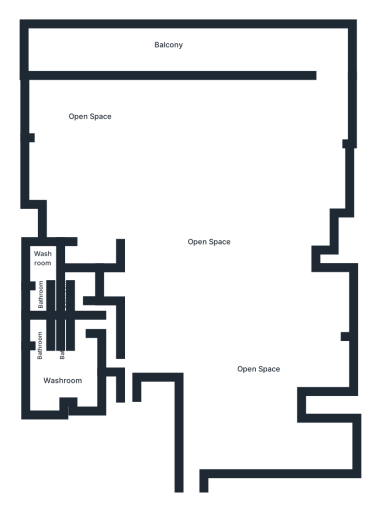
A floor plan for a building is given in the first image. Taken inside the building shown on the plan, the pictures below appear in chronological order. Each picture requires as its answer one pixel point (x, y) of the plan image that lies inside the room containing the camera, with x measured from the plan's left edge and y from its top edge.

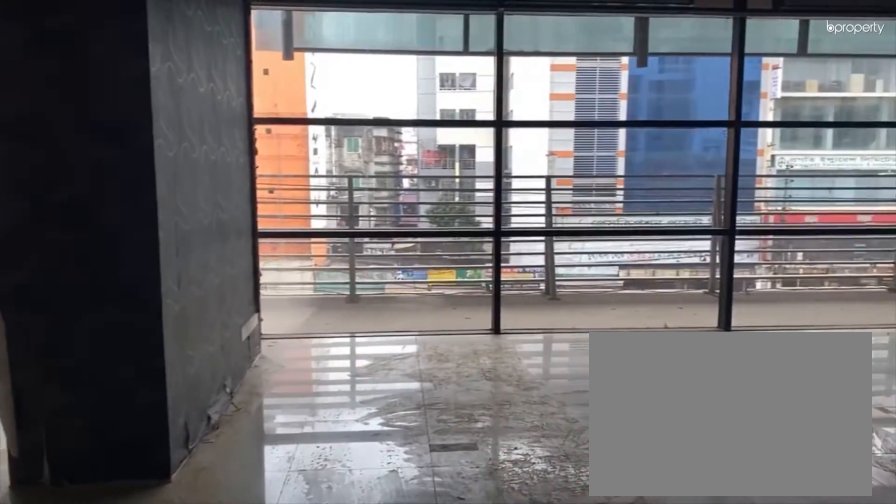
(130, 129)
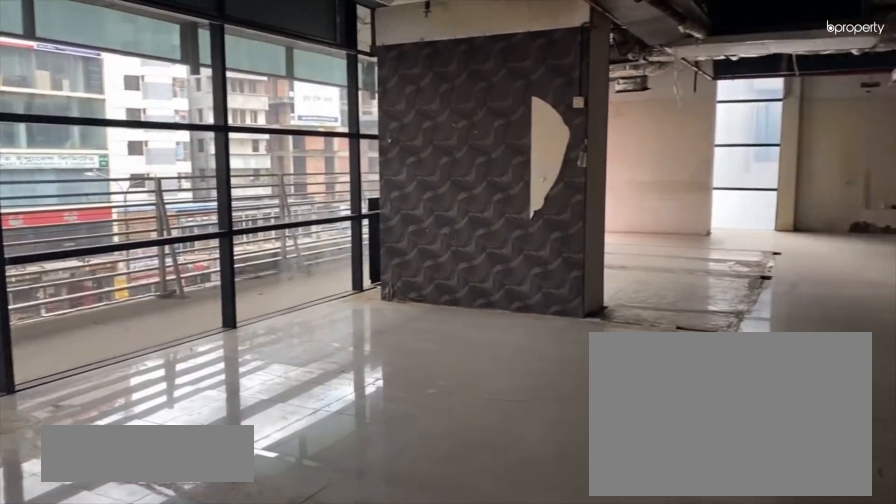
(130, 129)
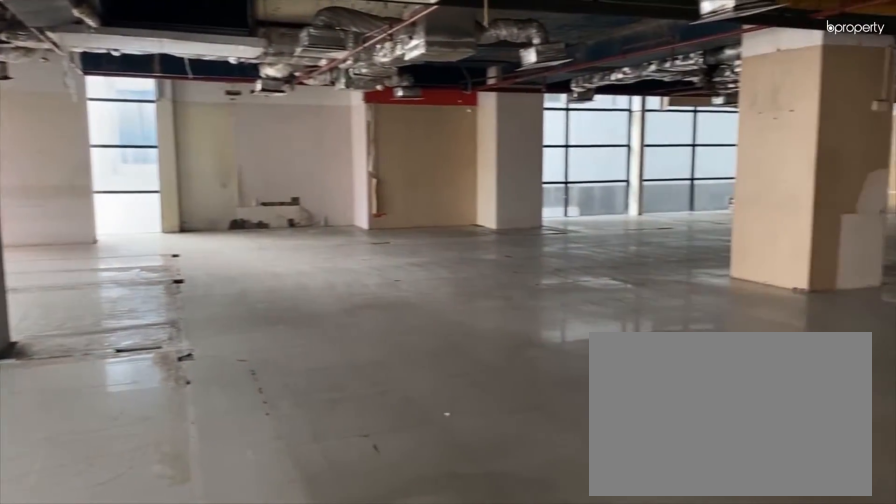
(274, 124)
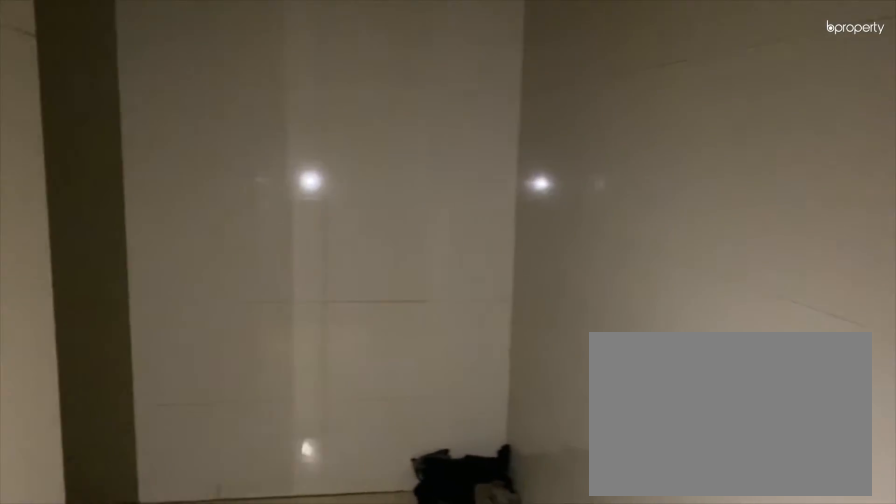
(109, 341)
